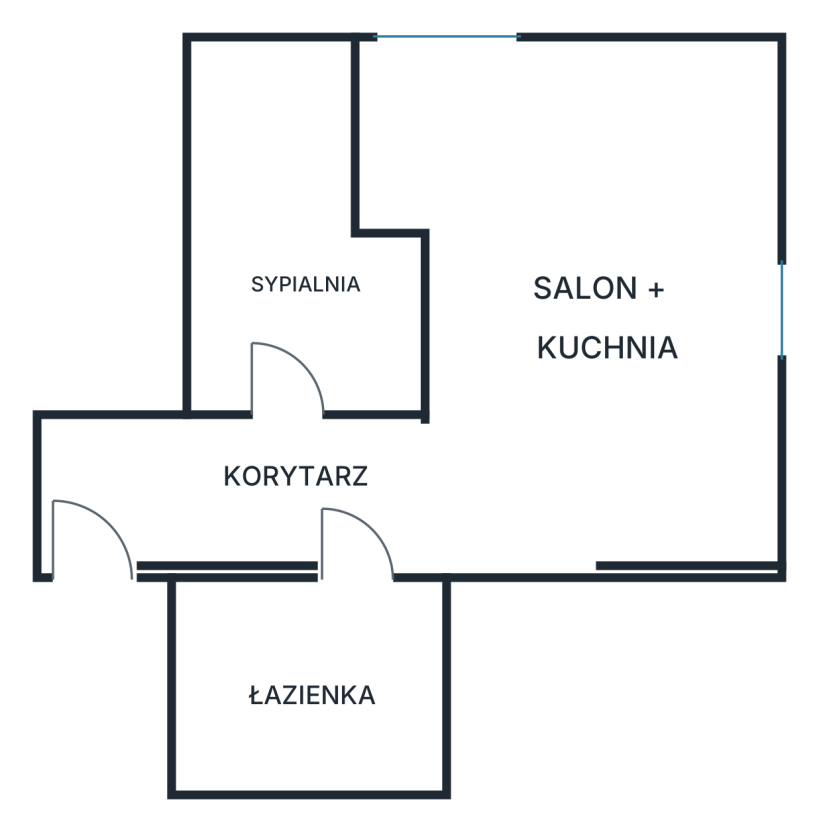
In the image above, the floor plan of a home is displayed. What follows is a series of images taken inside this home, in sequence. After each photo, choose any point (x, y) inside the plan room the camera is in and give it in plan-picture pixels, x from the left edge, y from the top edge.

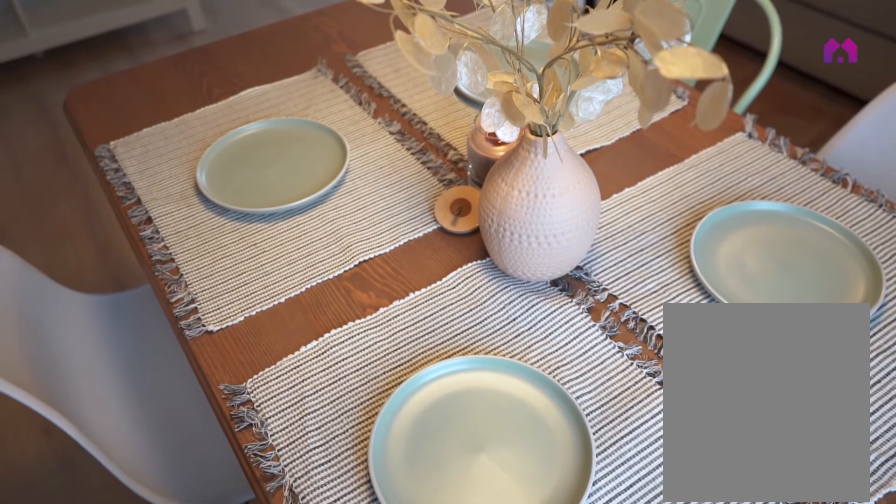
(571, 306)
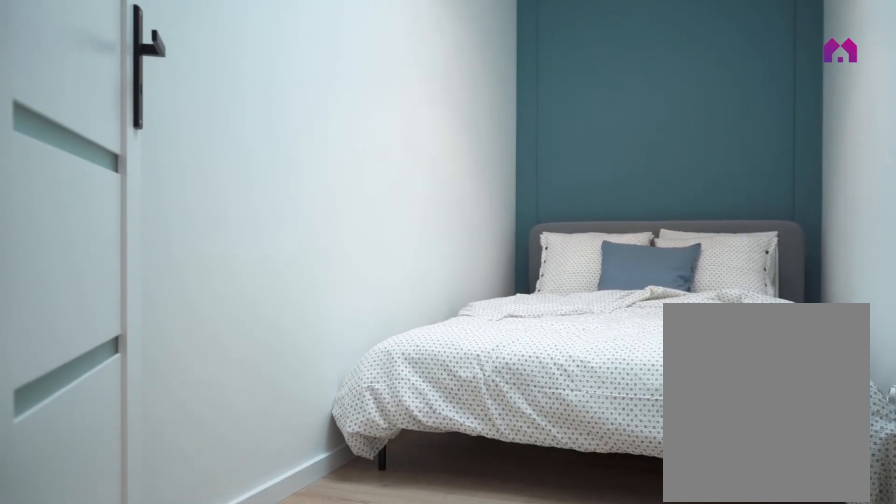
(291, 226)
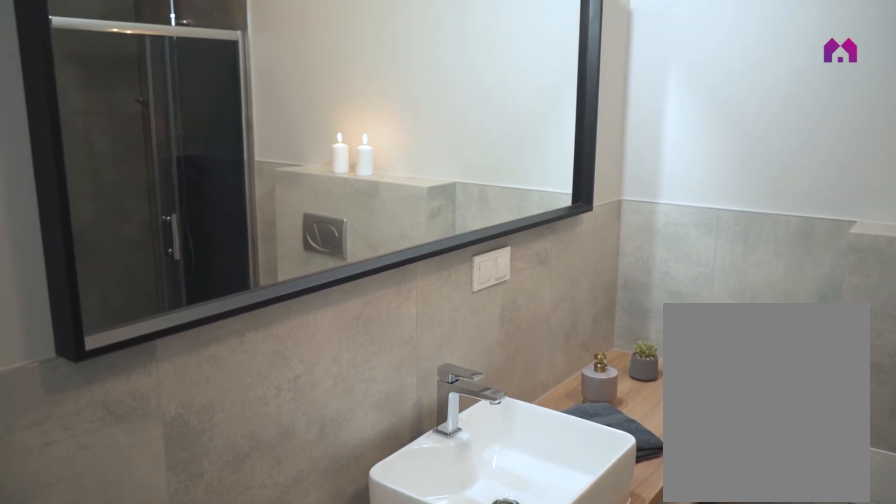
(309, 687)
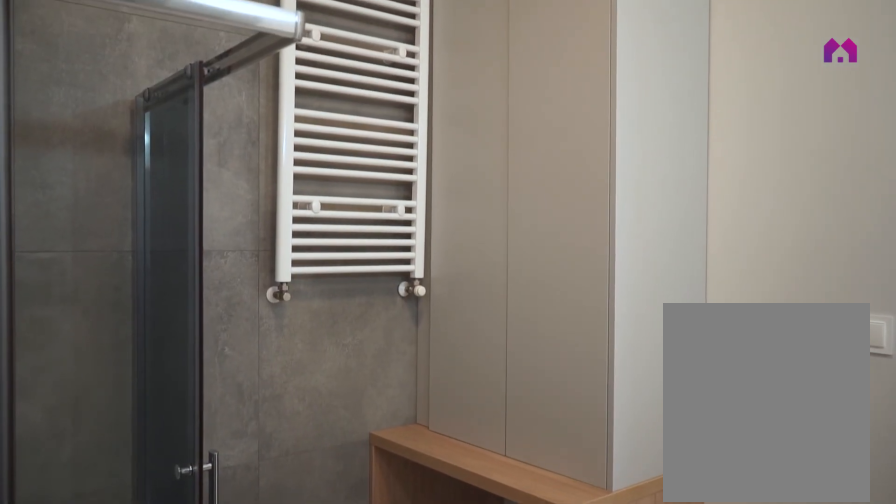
(309, 687)
